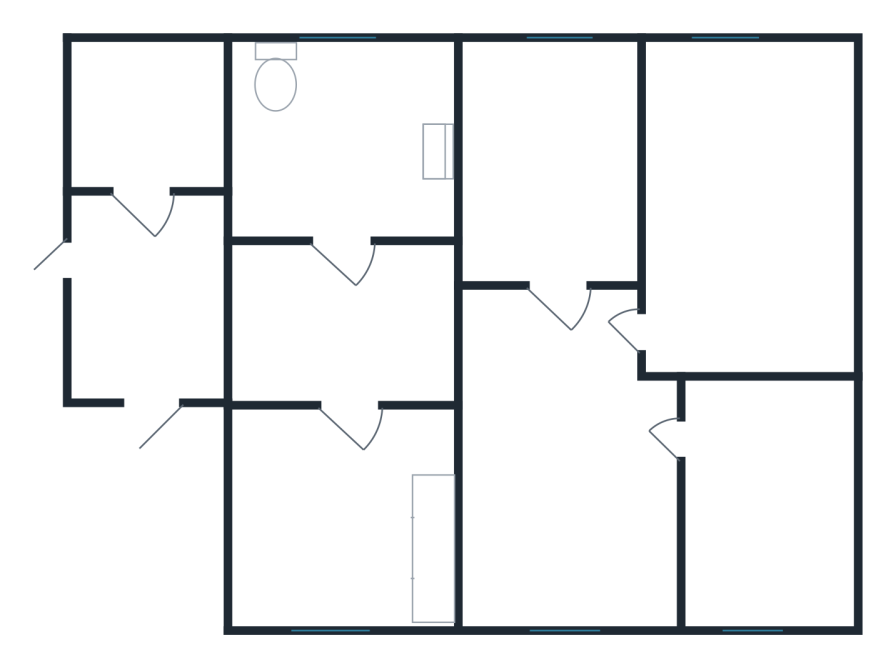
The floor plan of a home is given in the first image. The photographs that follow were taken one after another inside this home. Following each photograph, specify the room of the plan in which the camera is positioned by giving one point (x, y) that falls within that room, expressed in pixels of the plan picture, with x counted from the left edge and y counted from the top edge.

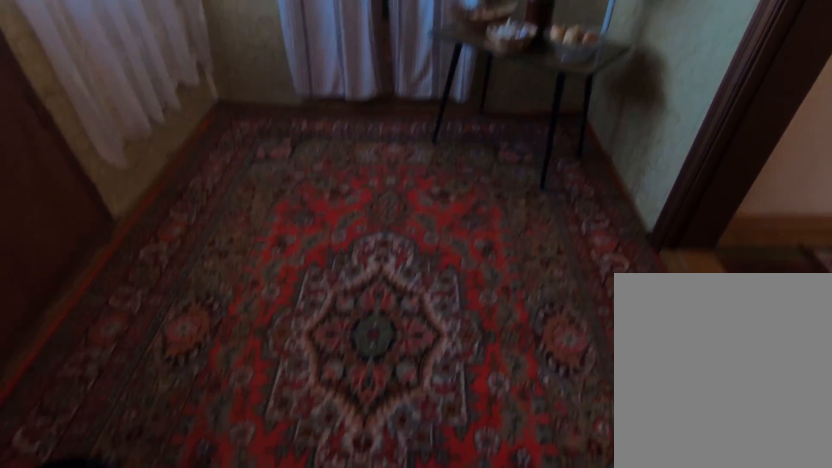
(146, 358)
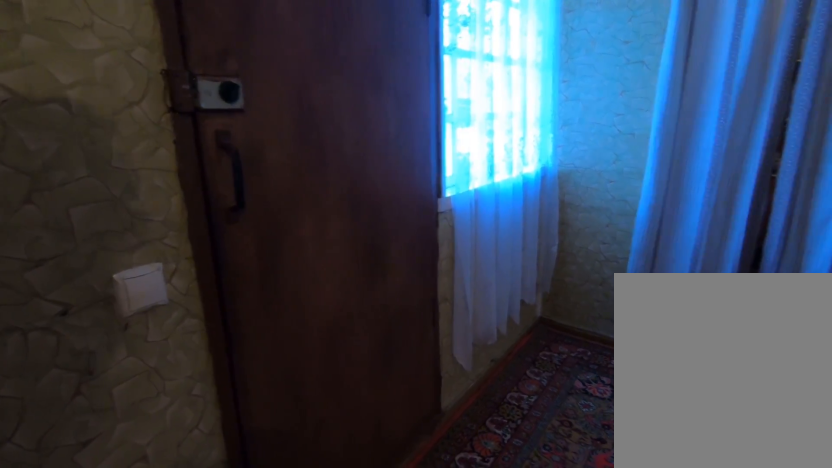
(146, 358)
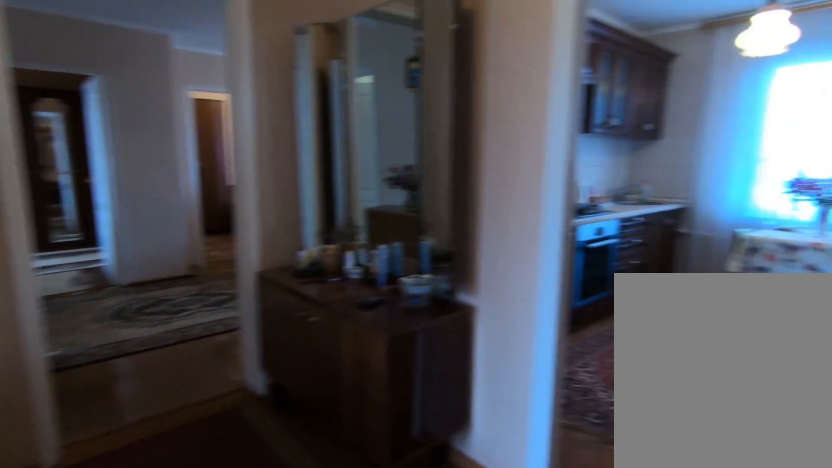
(315, 365)
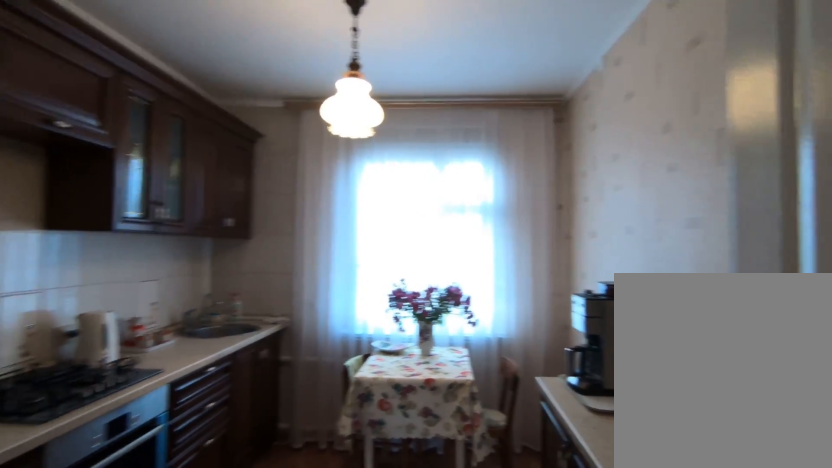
(357, 455)
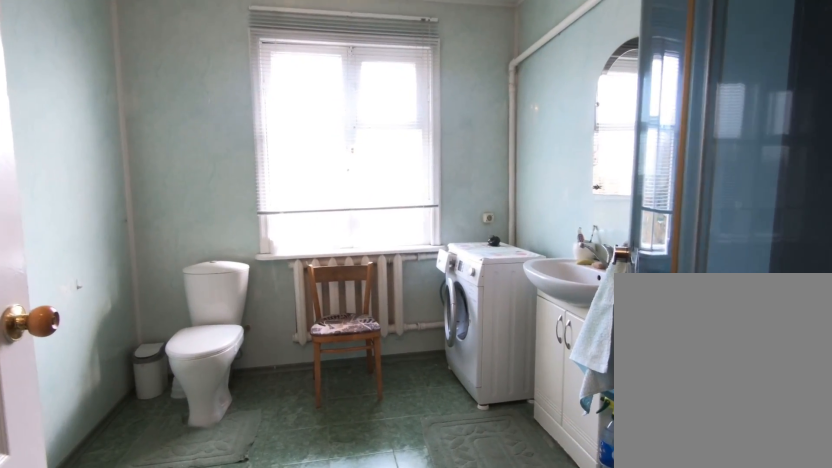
(345, 223)
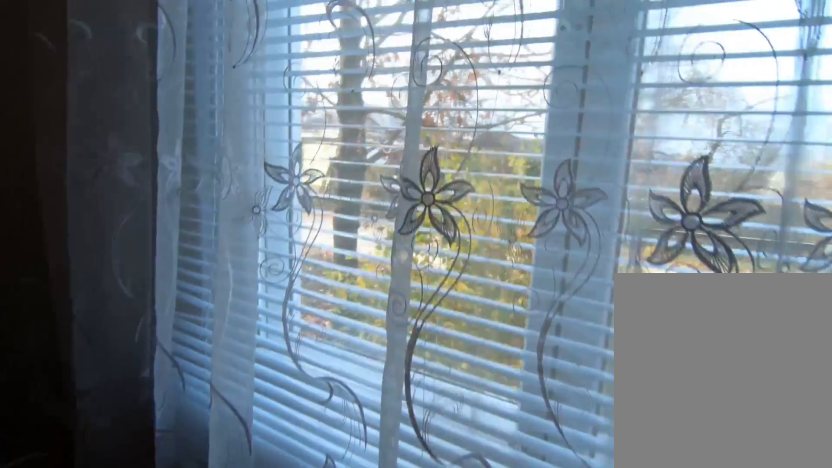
(563, 602)
